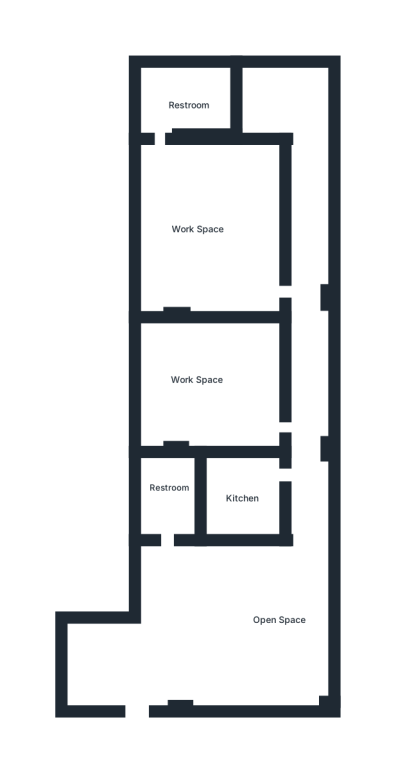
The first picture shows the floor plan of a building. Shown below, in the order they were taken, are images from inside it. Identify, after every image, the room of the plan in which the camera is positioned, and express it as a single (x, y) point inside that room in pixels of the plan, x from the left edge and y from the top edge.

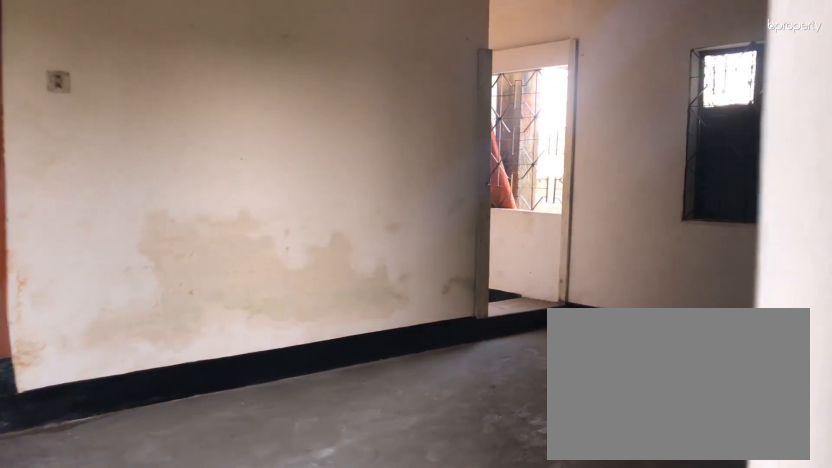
(135, 707)
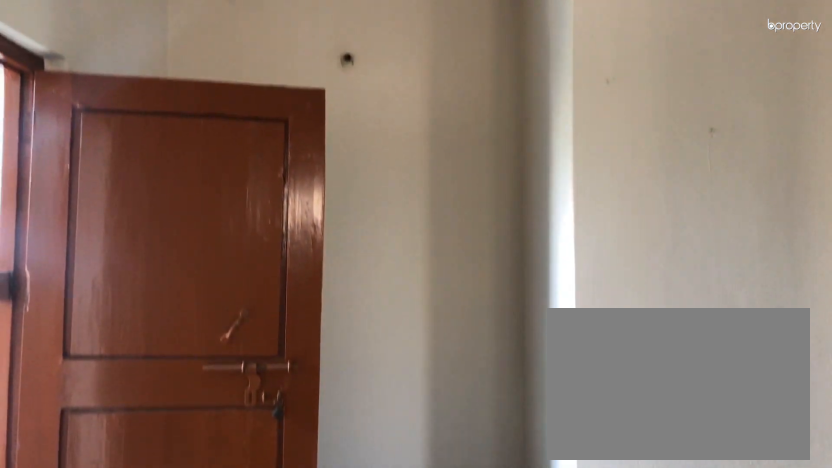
(266, 617)
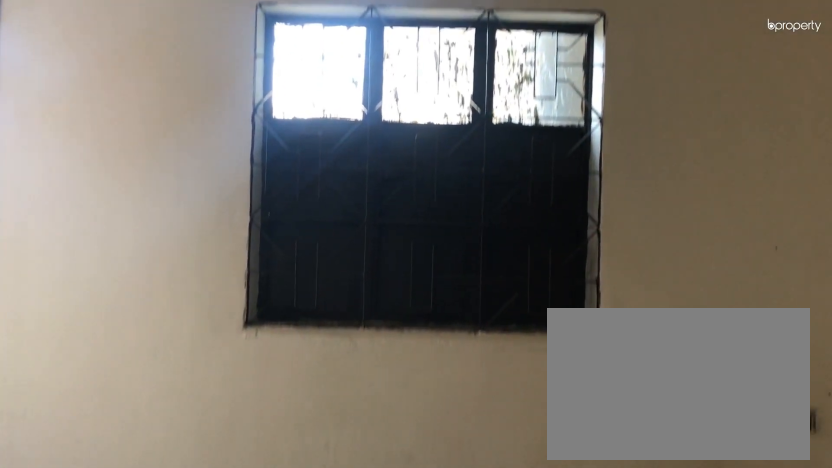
(266, 617)
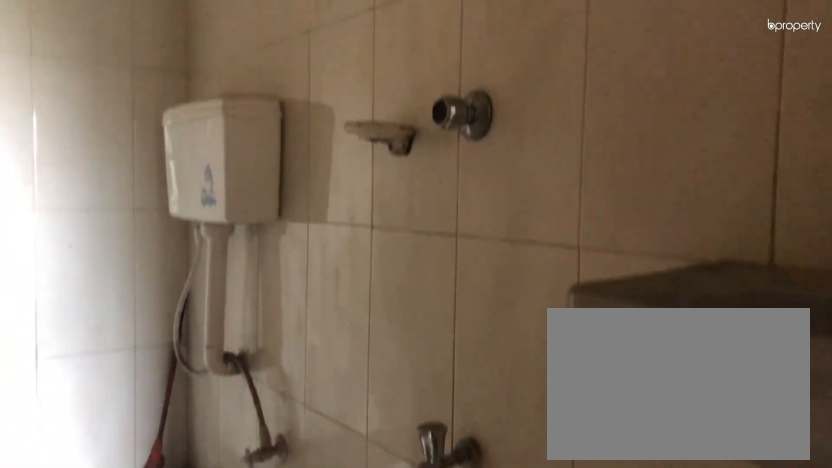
(172, 499)
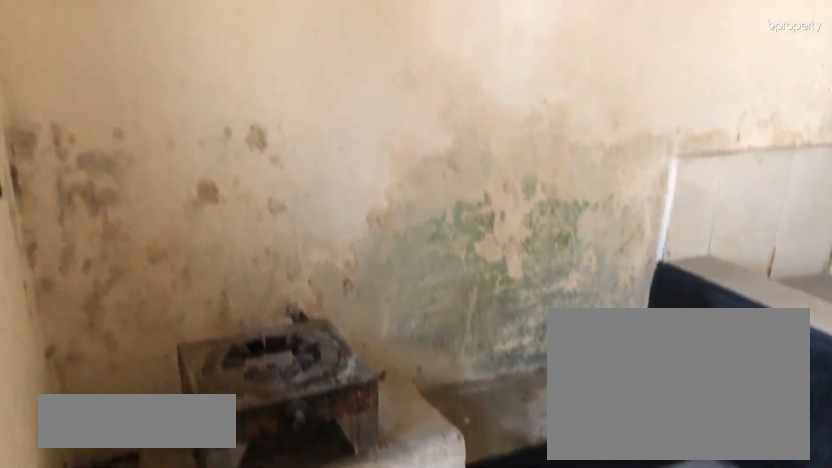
(241, 494)
